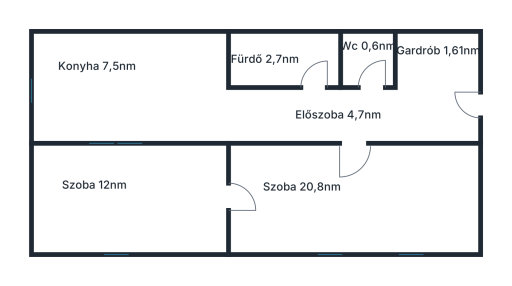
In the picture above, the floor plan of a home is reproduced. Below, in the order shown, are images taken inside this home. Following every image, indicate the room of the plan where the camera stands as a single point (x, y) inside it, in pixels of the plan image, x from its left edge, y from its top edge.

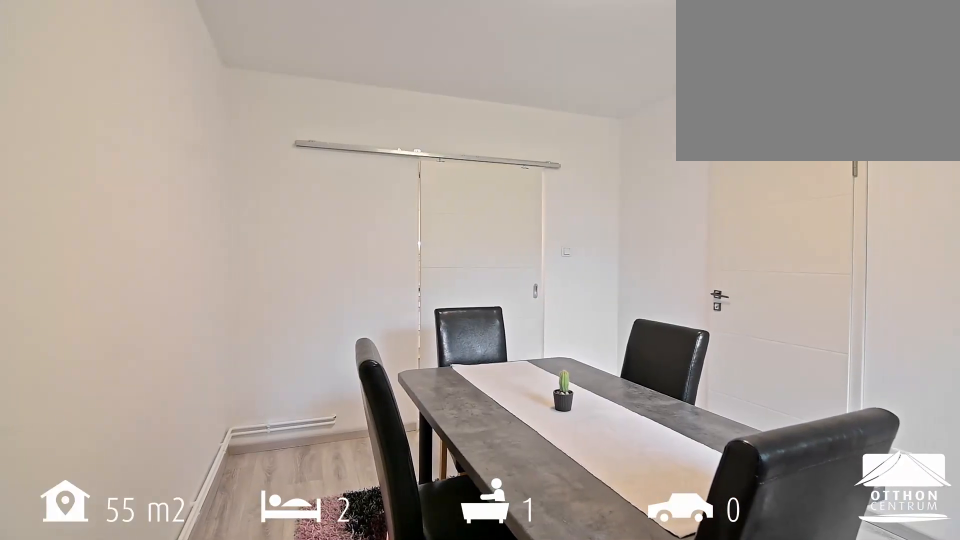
(128, 199)
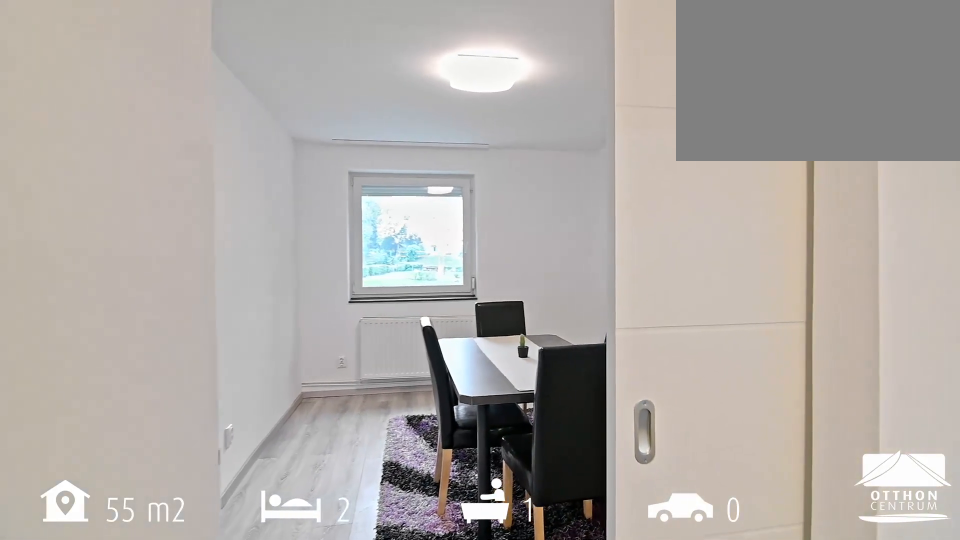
(128, 199)
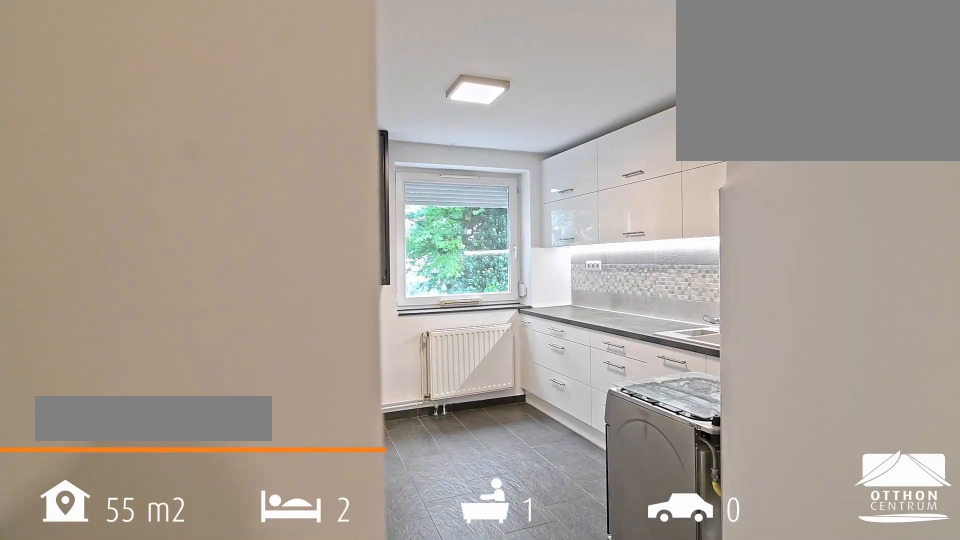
(128, 91)
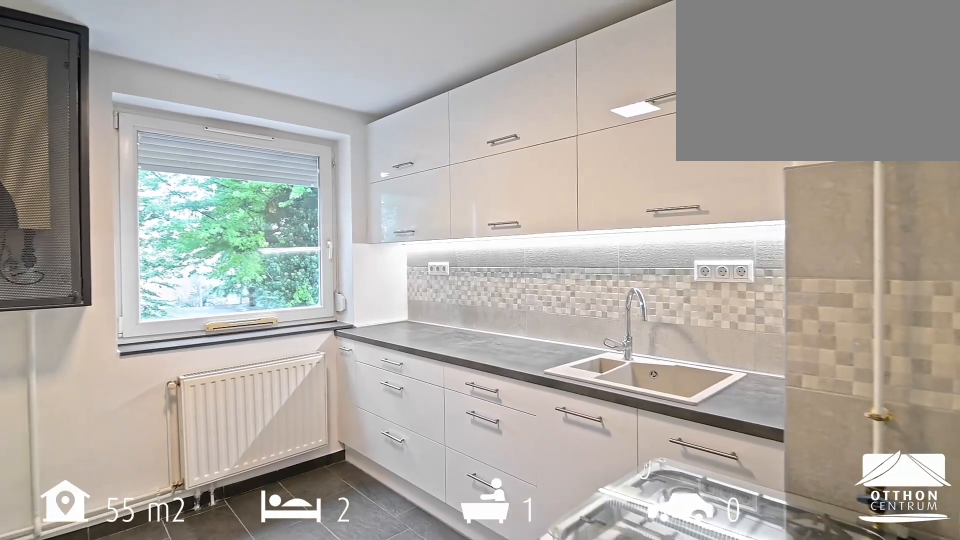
(128, 91)
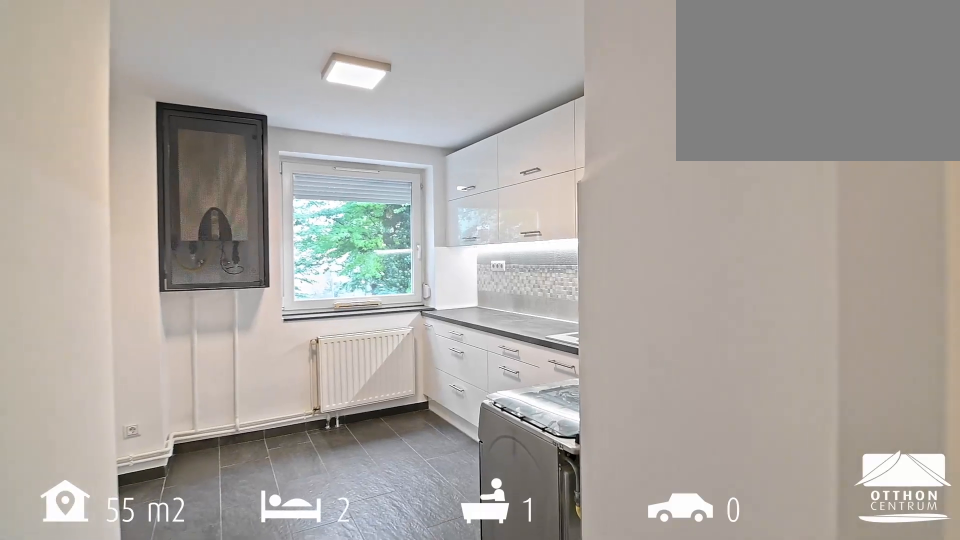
(128, 91)
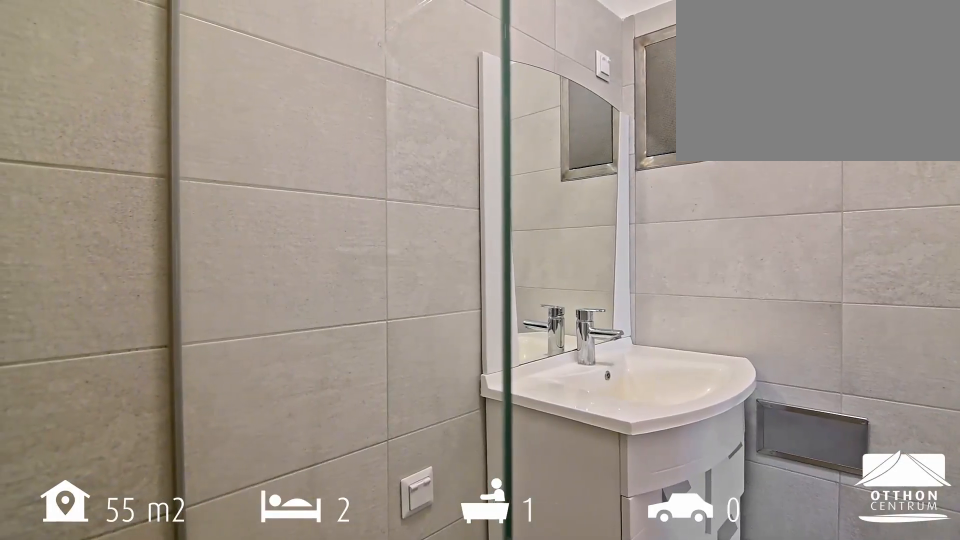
(284, 59)
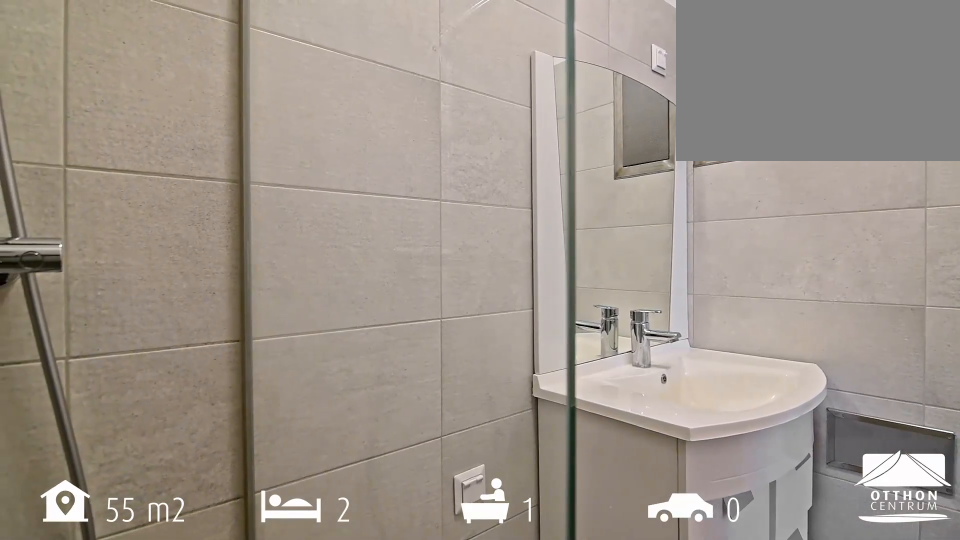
(284, 59)
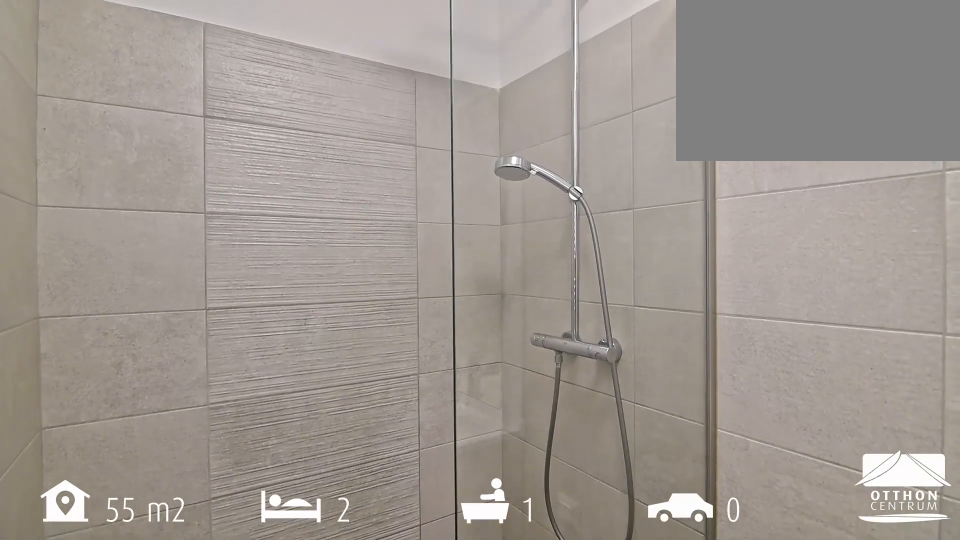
(284, 59)
